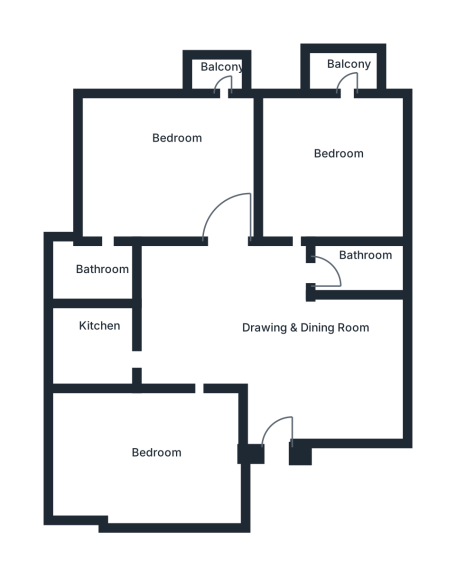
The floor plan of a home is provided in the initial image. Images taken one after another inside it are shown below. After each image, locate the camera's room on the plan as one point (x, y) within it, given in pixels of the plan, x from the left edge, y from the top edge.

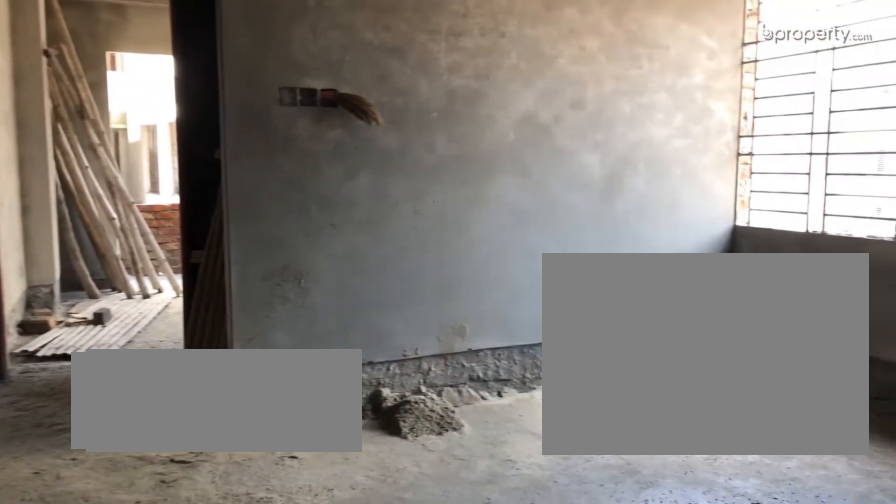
(263, 333)
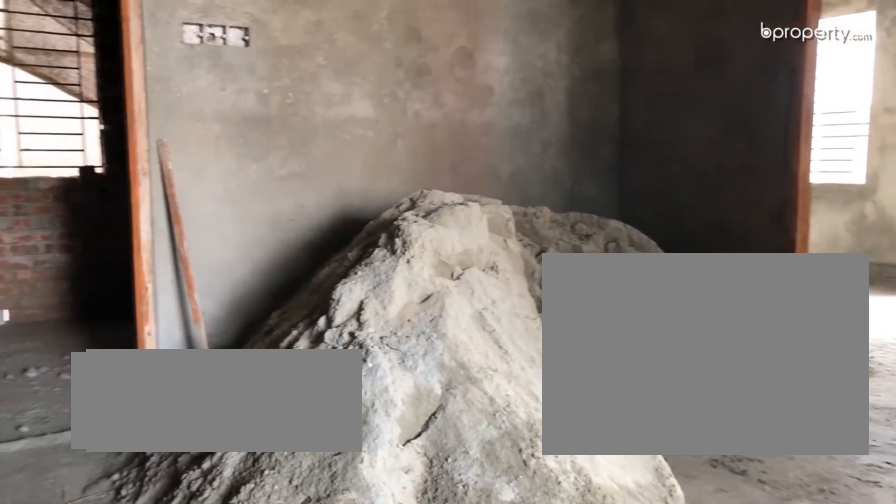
(263, 333)
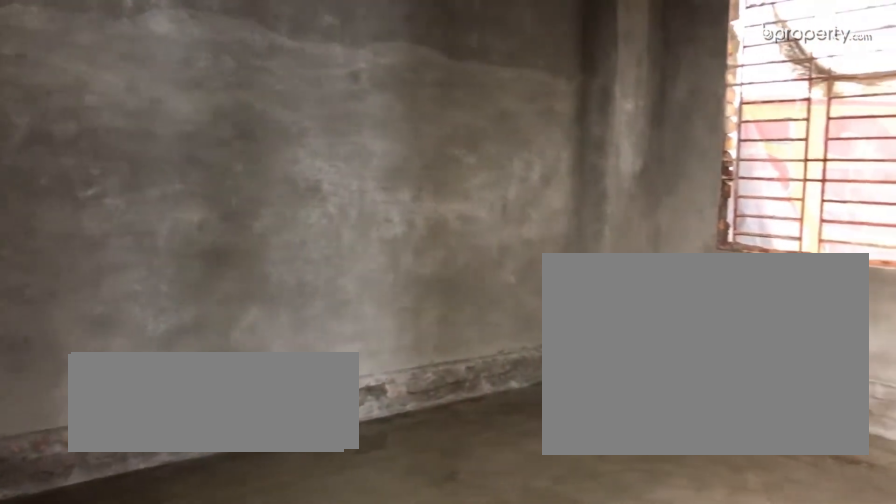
(165, 459)
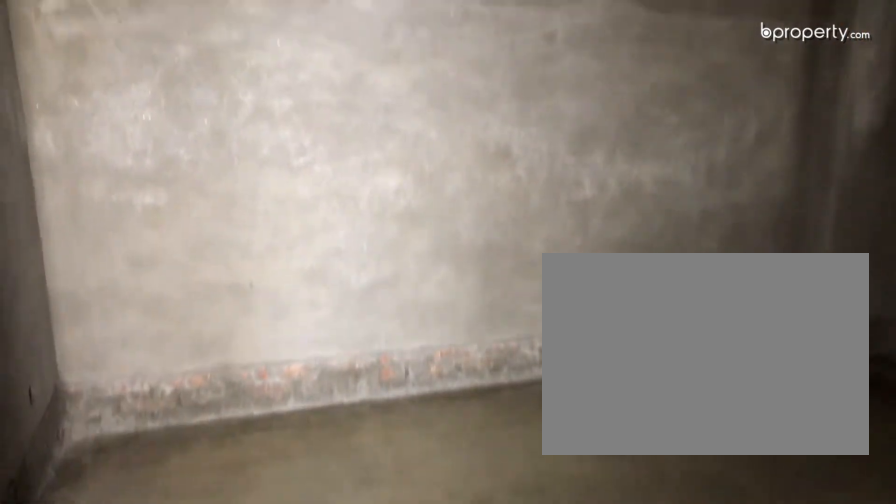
(168, 459)
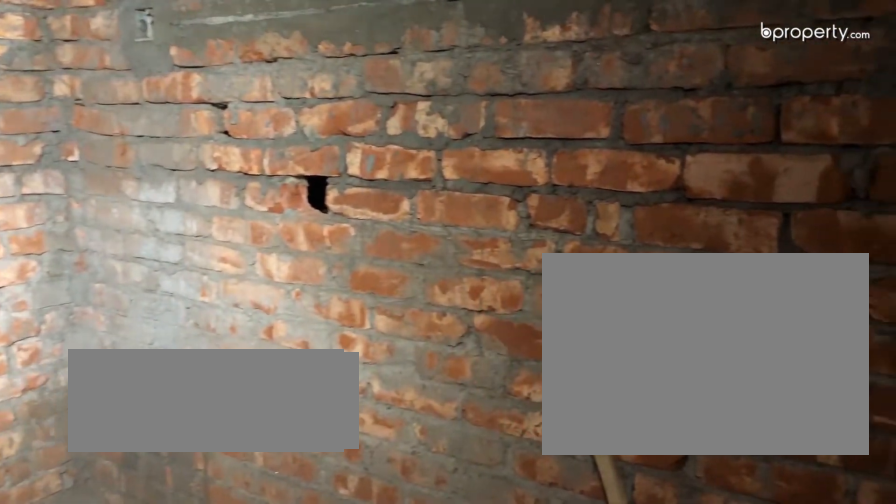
(99, 340)
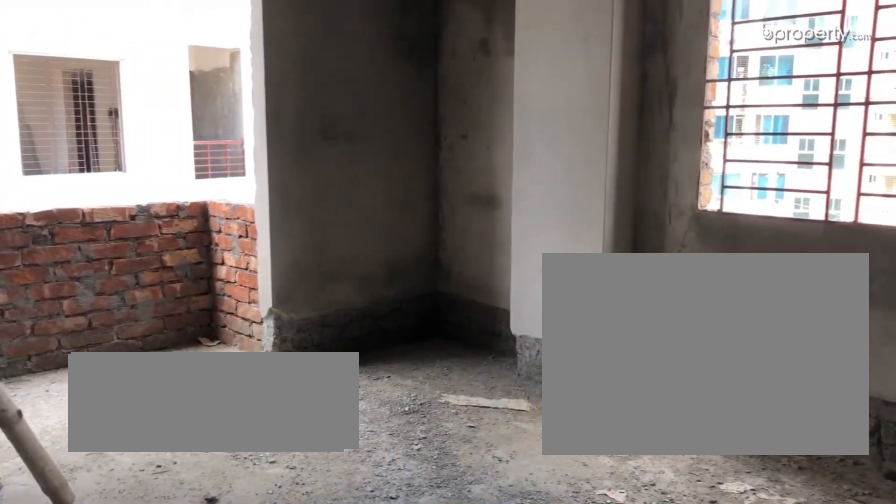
(334, 172)
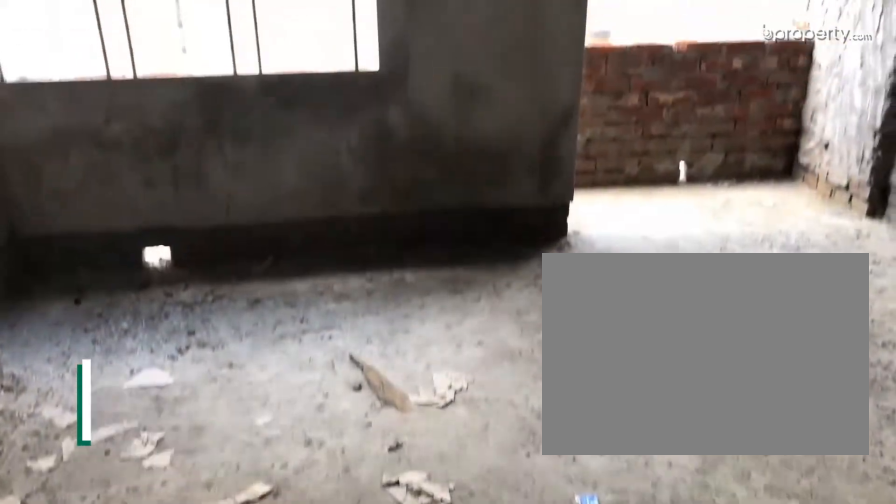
(169, 167)
